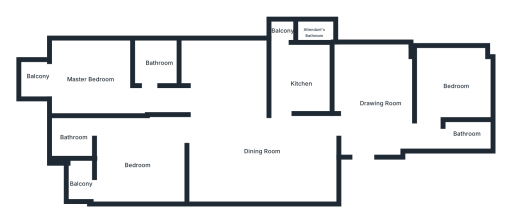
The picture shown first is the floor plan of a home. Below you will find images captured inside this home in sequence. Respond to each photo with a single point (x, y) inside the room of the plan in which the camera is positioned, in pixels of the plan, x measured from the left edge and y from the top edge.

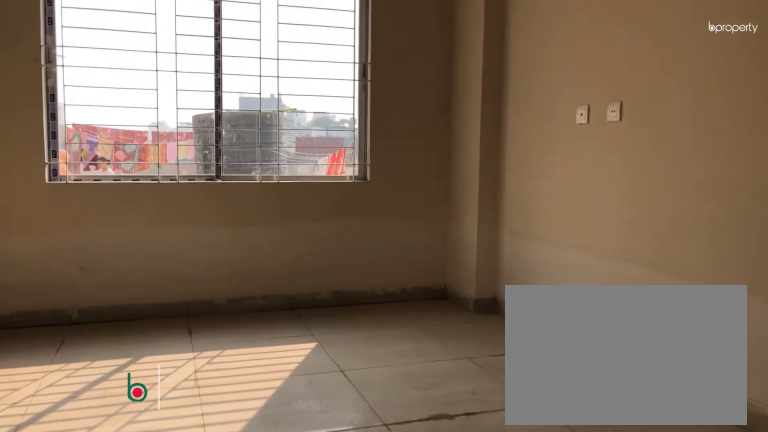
(382, 104)
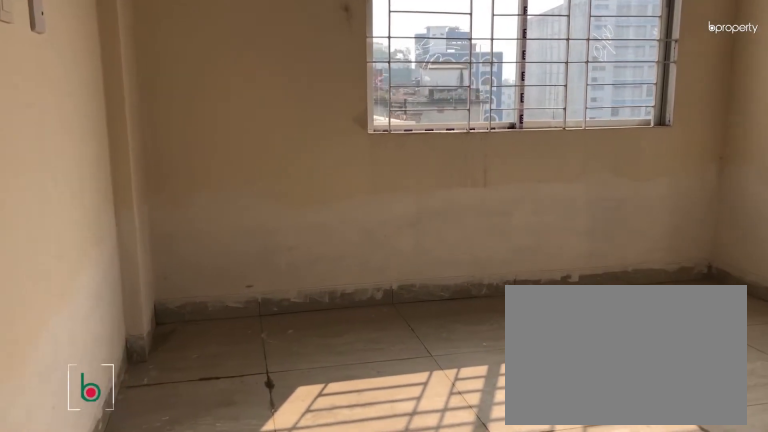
(457, 85)
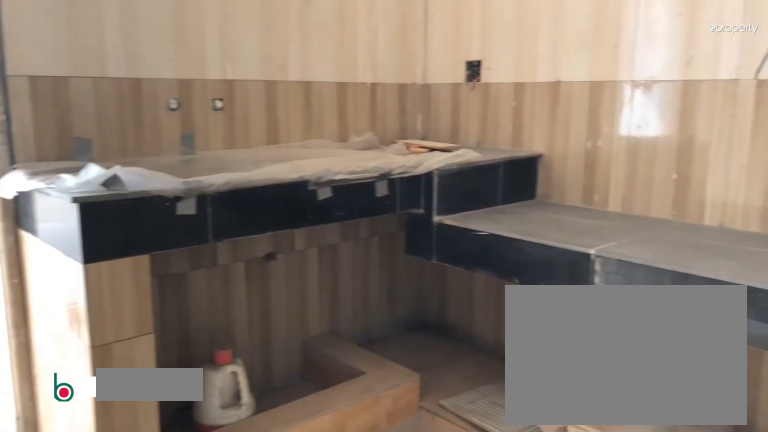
(302, 84)
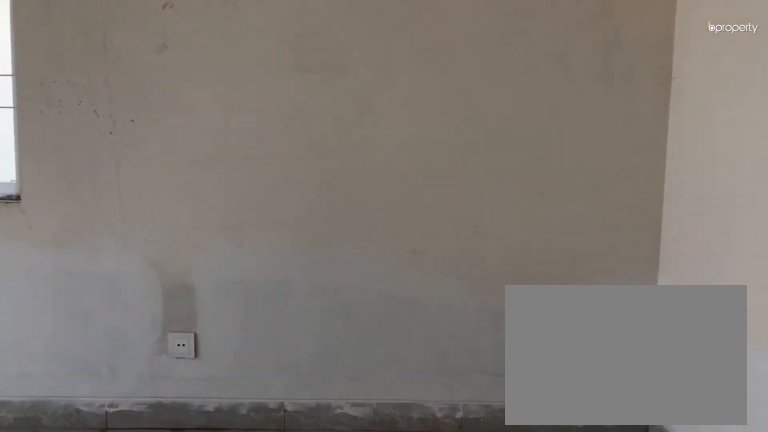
(88, 80)
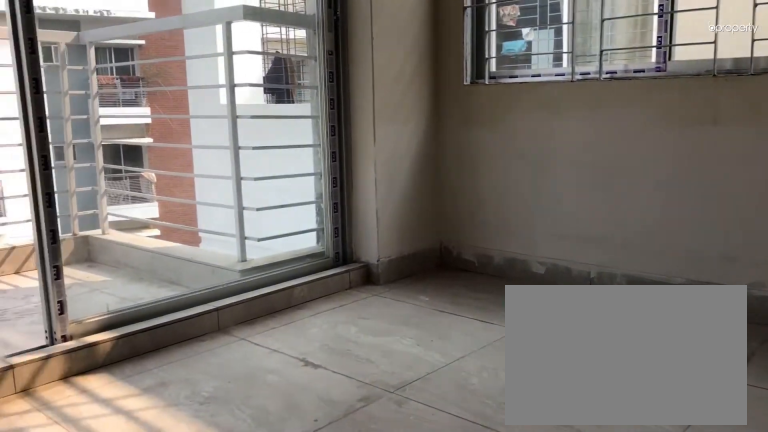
(88, 80)
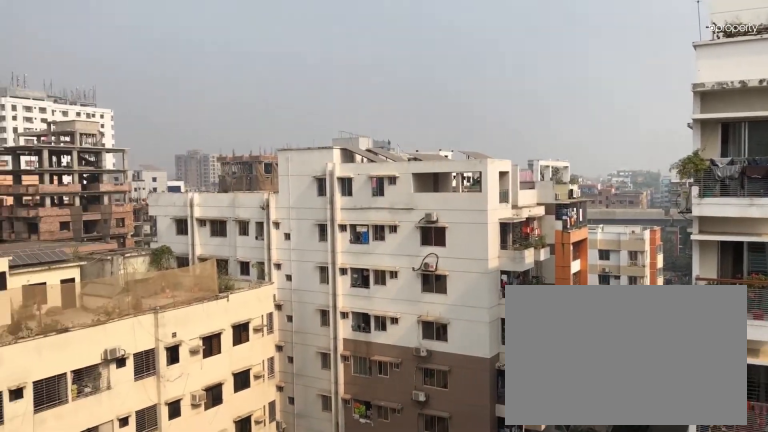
(39, 77)
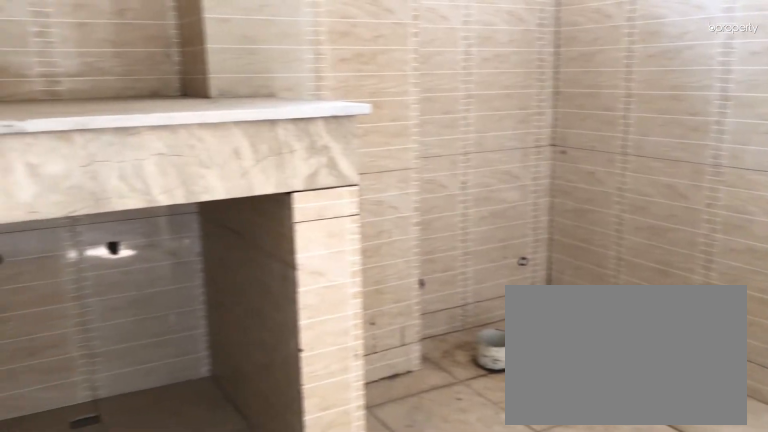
(158, 62)
